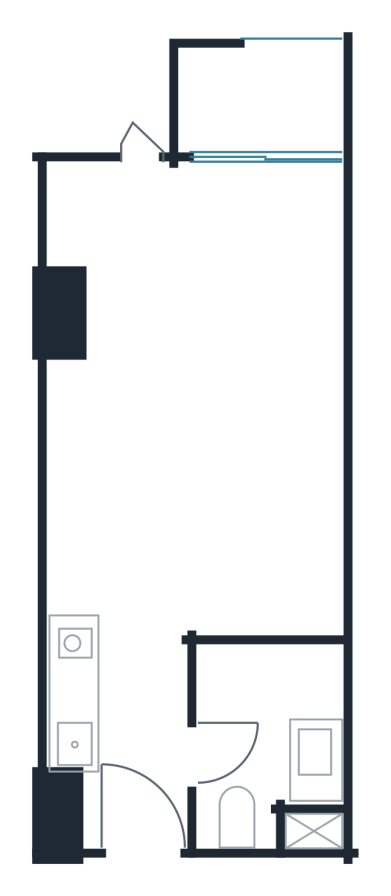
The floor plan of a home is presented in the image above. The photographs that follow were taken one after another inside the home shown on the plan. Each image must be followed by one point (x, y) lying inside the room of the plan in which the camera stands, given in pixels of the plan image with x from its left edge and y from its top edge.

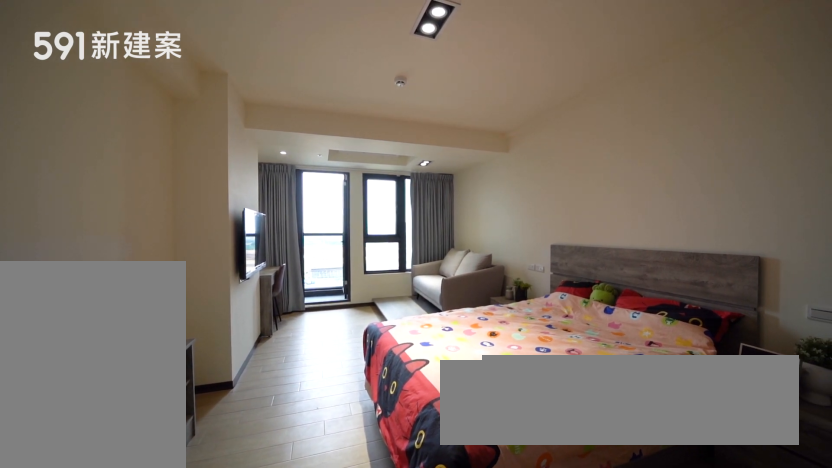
(195, 491)
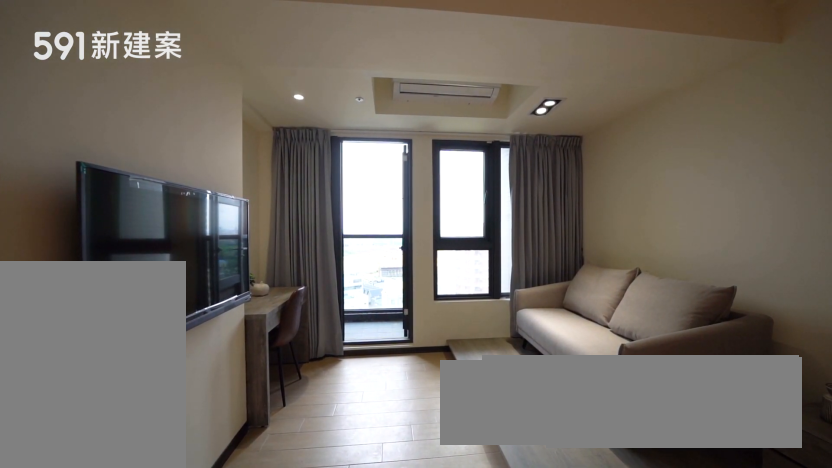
(199, 257)
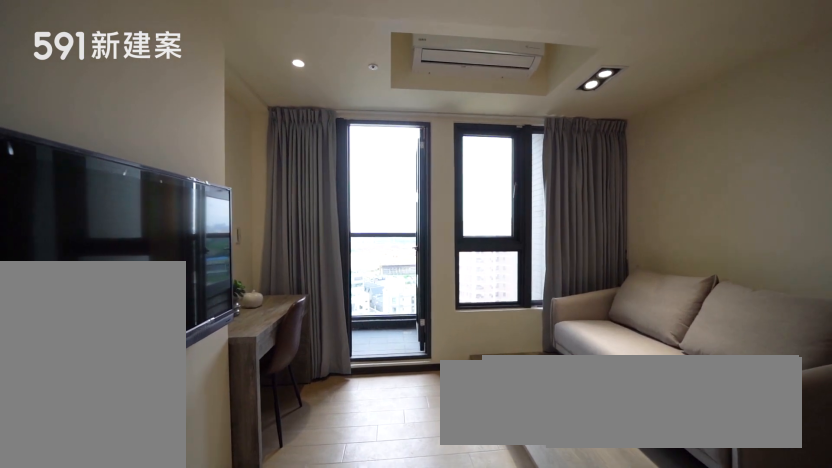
(199, 257)
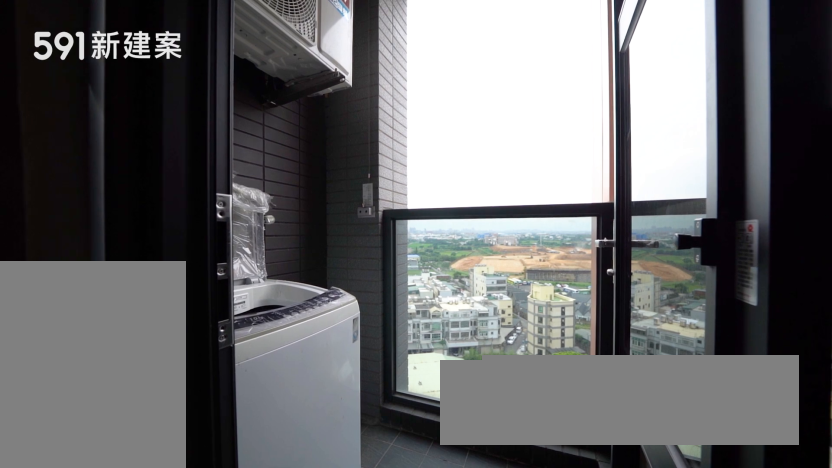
(263, 97)
